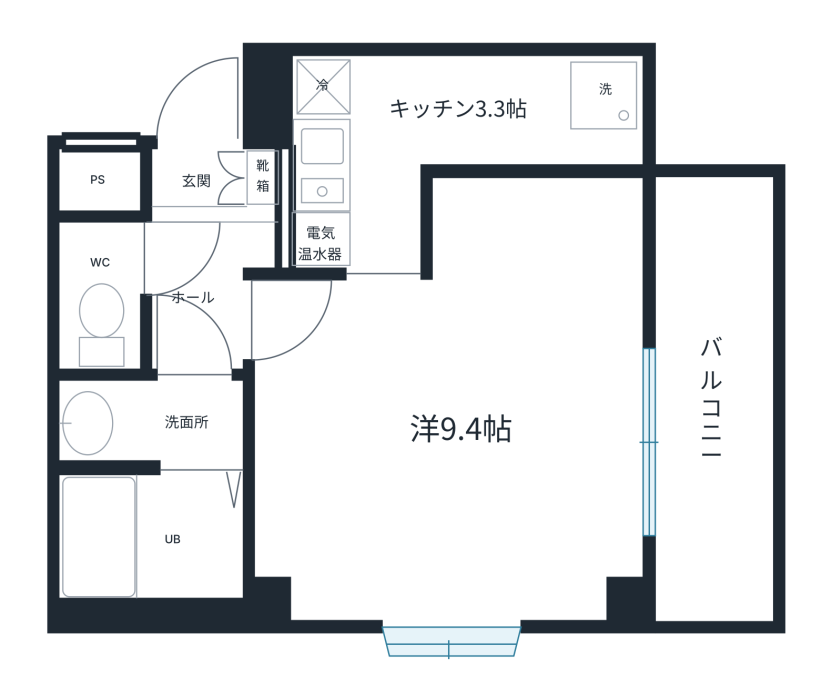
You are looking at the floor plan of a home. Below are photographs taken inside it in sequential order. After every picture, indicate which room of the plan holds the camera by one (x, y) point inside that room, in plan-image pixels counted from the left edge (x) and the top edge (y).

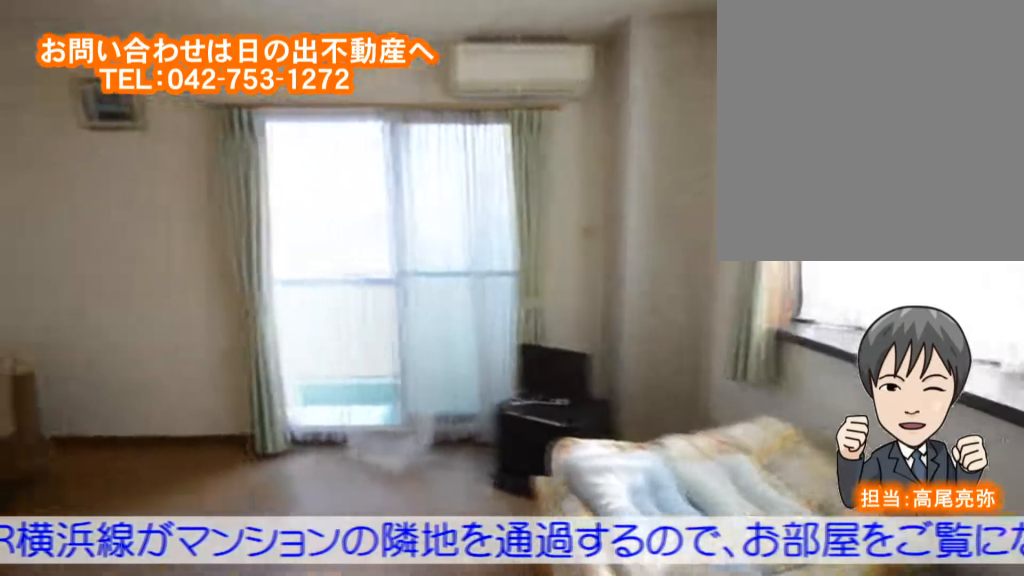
(470, 476)
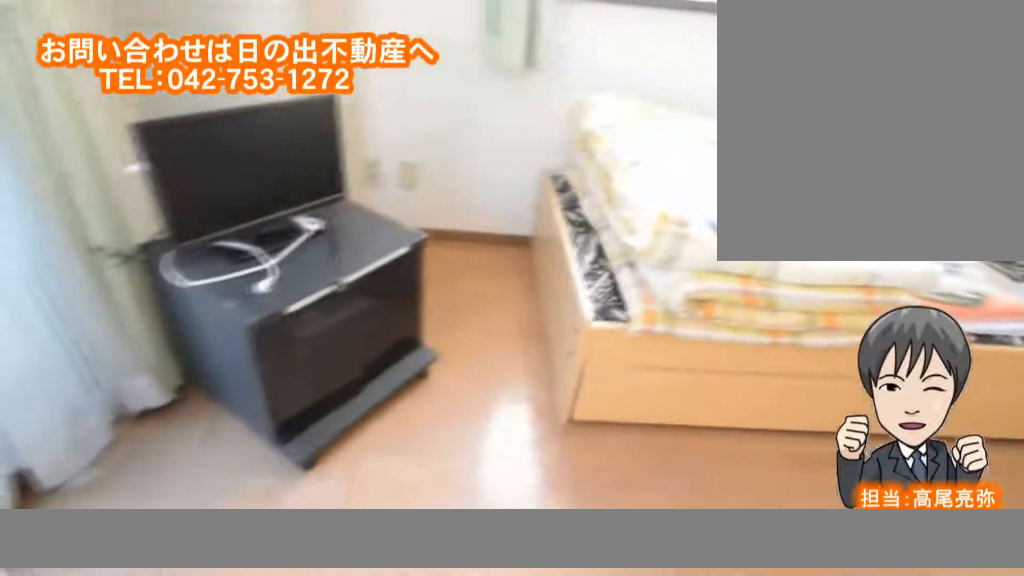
(471, 477)
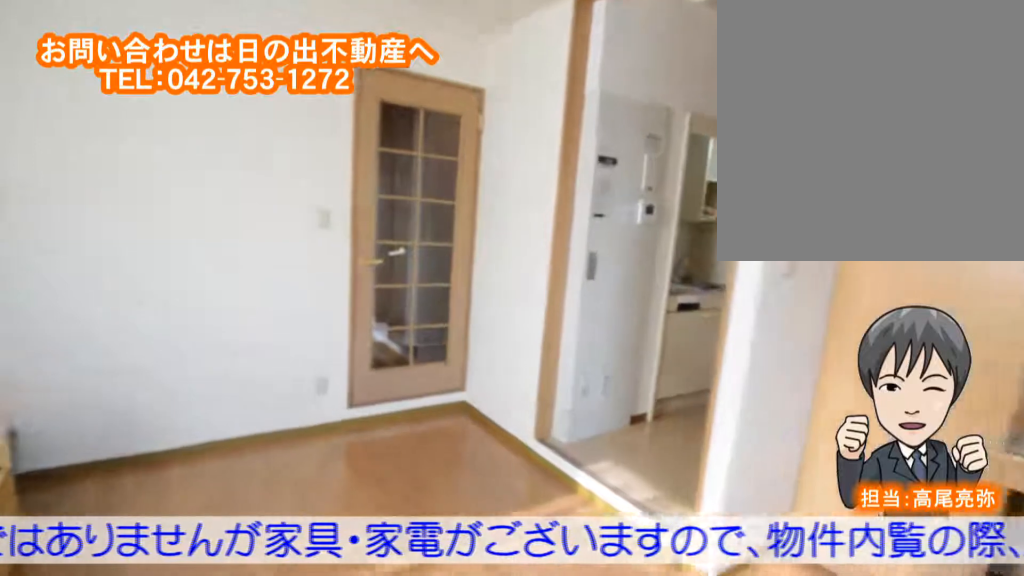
(470, 477)
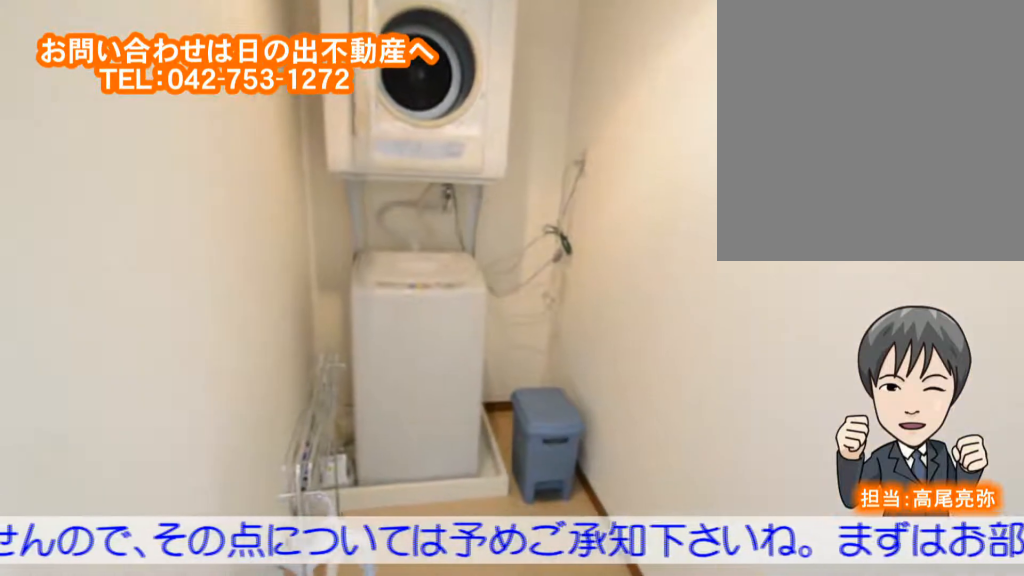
(415, 122)
